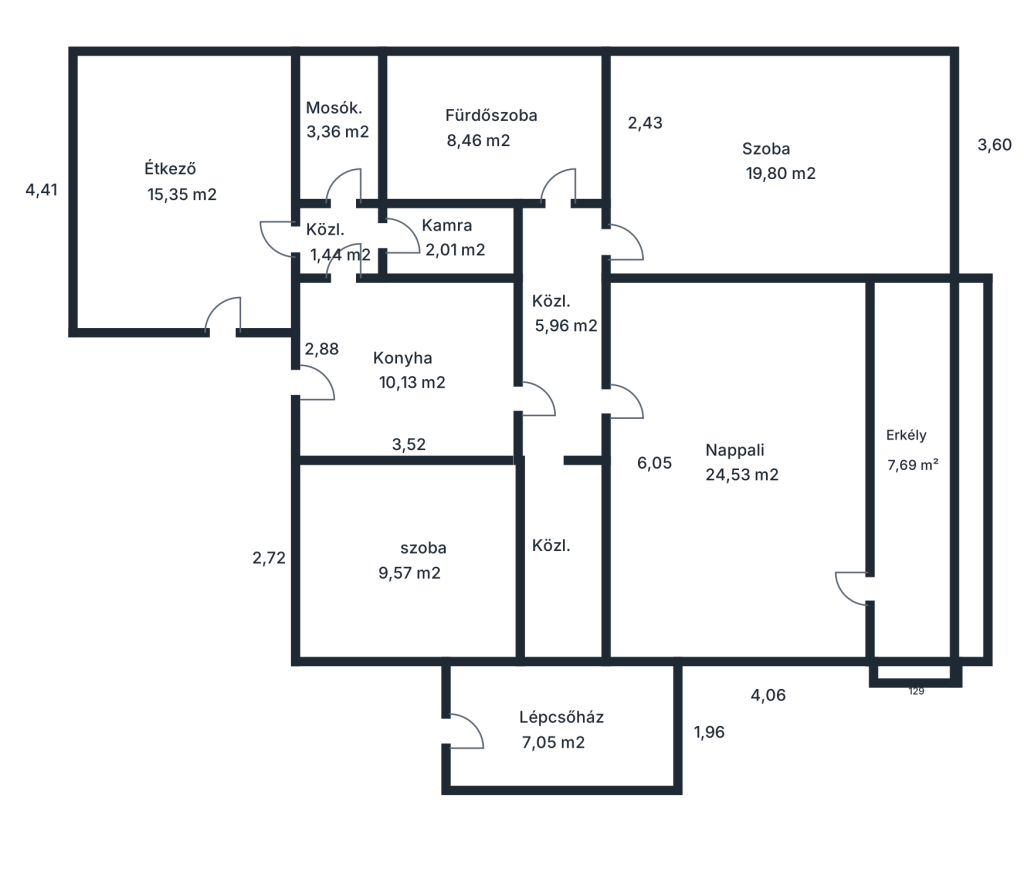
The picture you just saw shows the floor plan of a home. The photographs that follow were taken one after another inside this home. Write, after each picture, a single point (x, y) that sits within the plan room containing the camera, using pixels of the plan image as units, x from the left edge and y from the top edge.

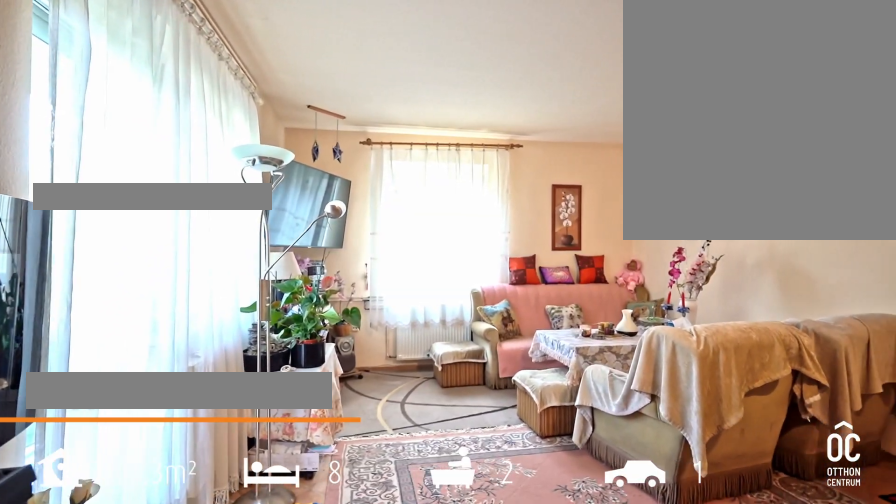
(733, 466)
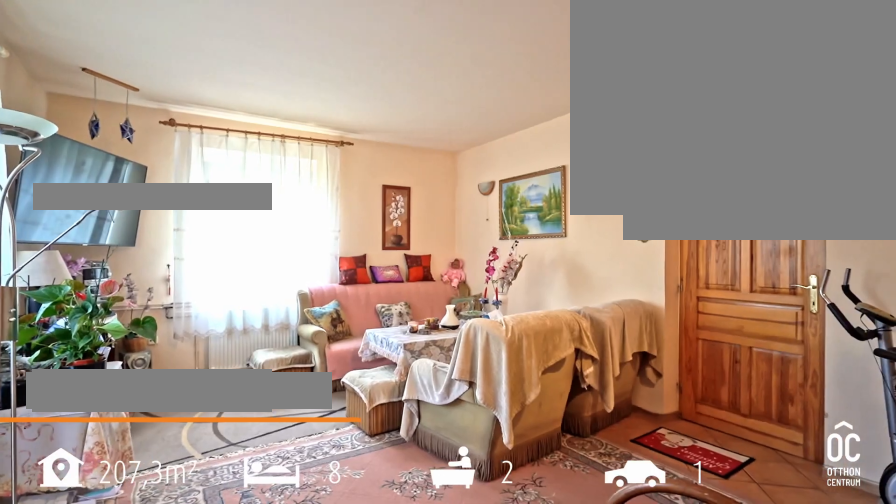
(732, 466)
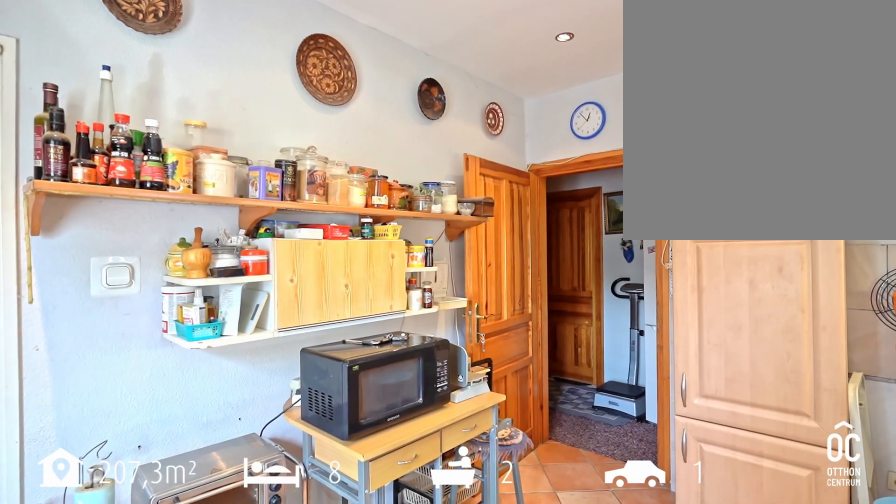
(405, 366)
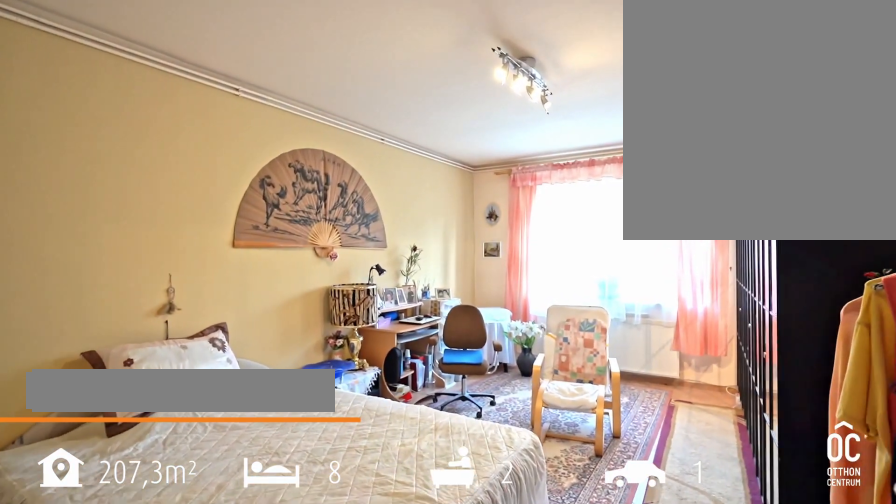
(778, 156)
